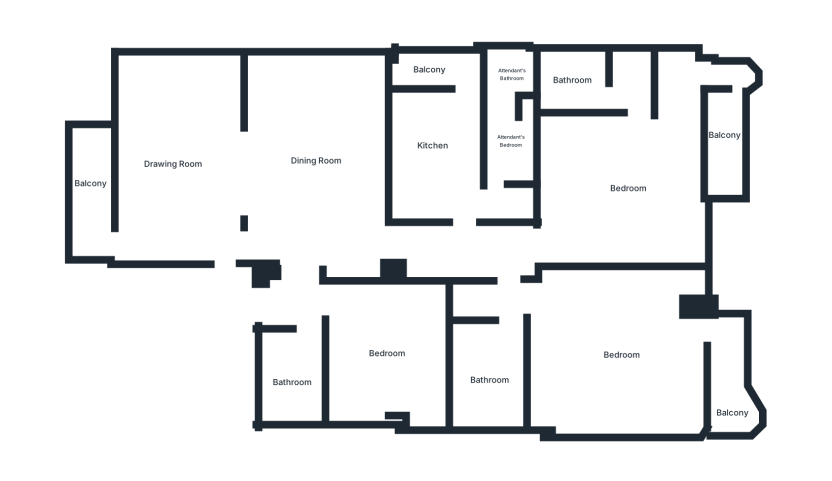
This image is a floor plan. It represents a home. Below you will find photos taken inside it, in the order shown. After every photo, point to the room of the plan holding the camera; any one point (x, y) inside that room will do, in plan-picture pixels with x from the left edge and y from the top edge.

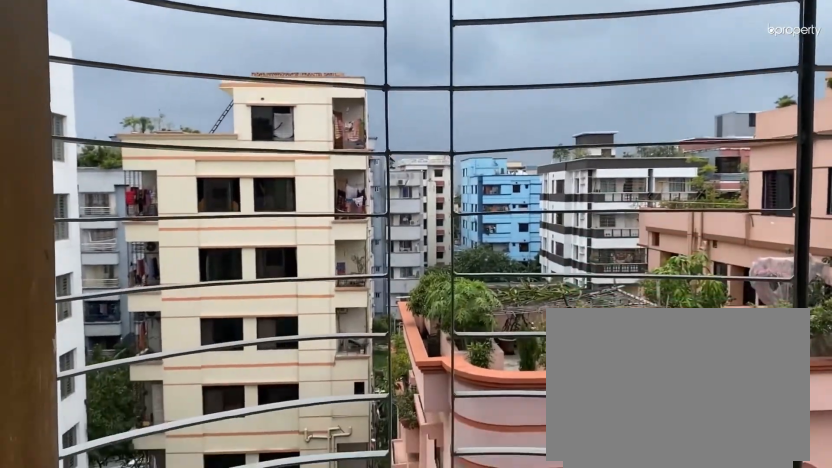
(724, 146)
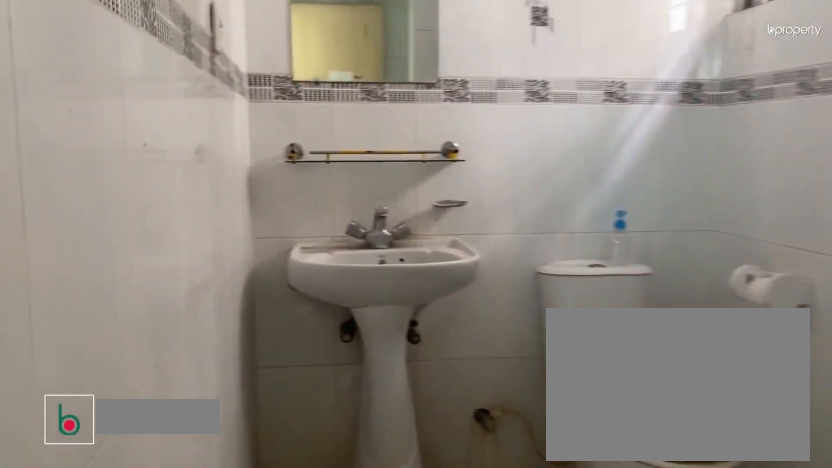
(573, 82)
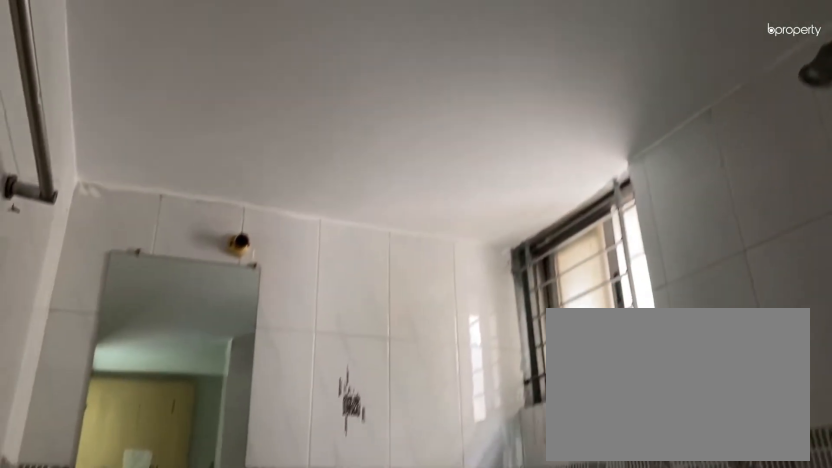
(573, 82)
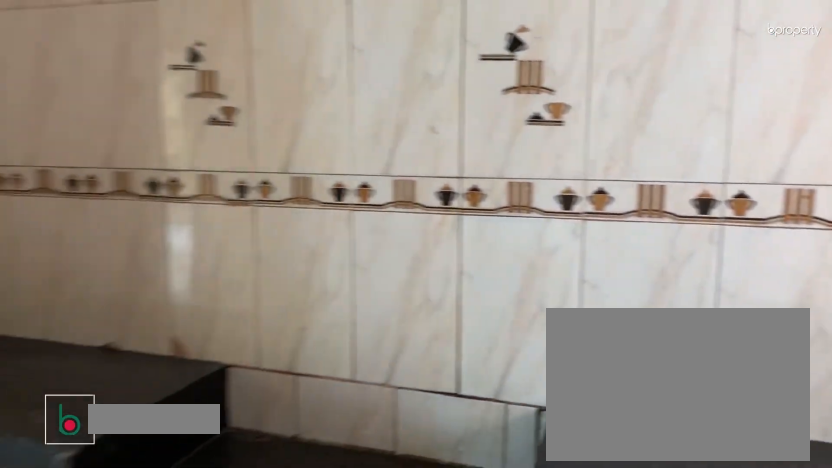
(431, 148)
